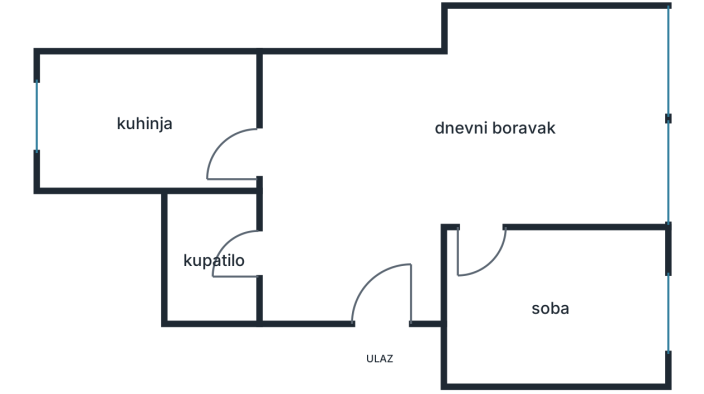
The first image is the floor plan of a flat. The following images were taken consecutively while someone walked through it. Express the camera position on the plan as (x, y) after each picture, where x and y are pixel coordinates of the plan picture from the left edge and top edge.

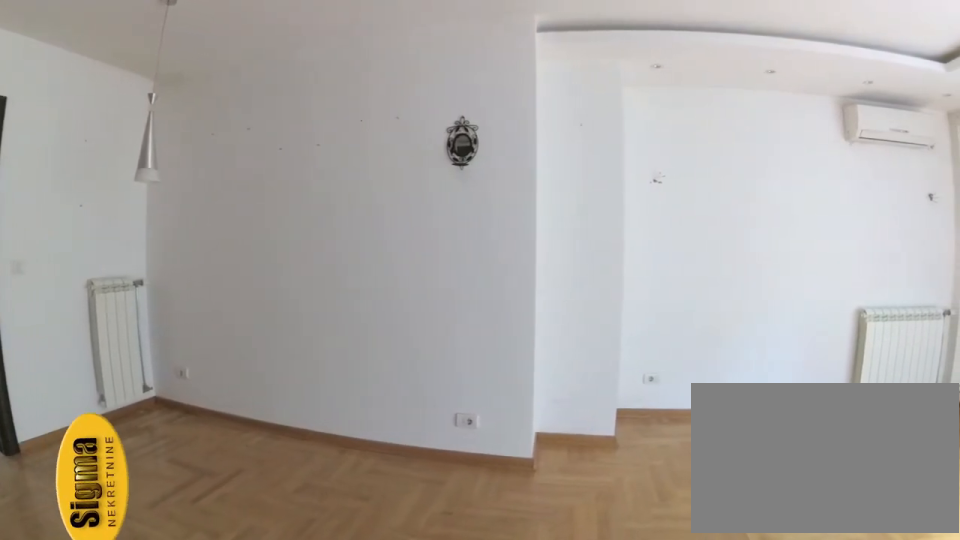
(486, 218)
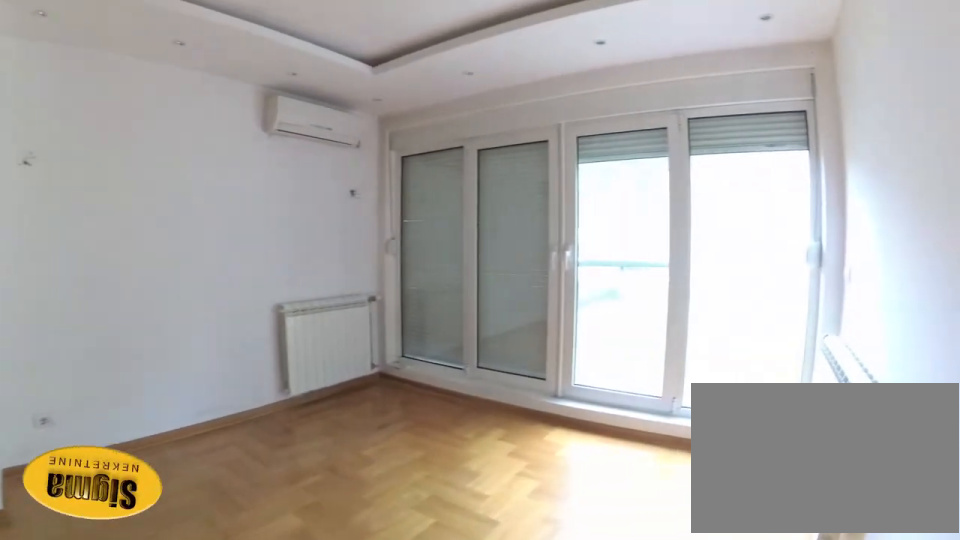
(482, 204)
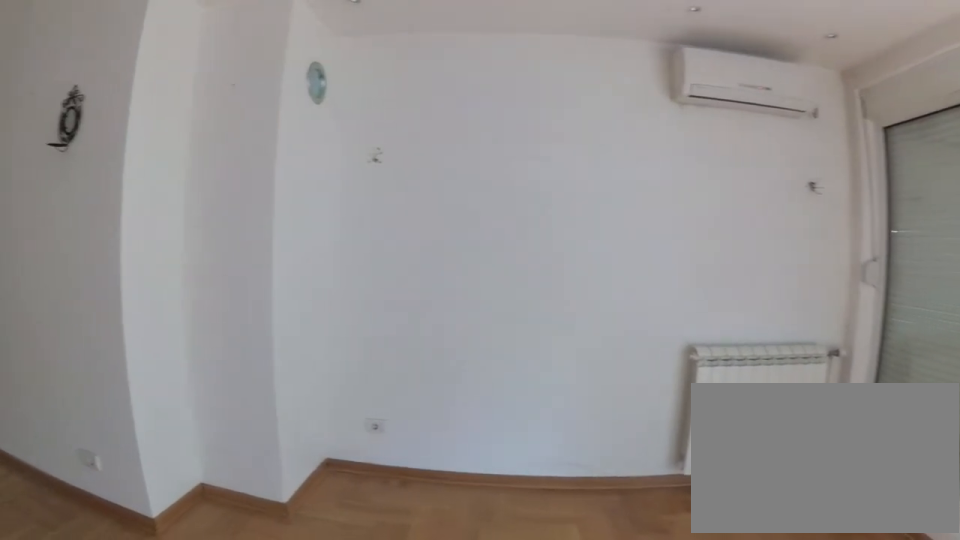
(548, 217)
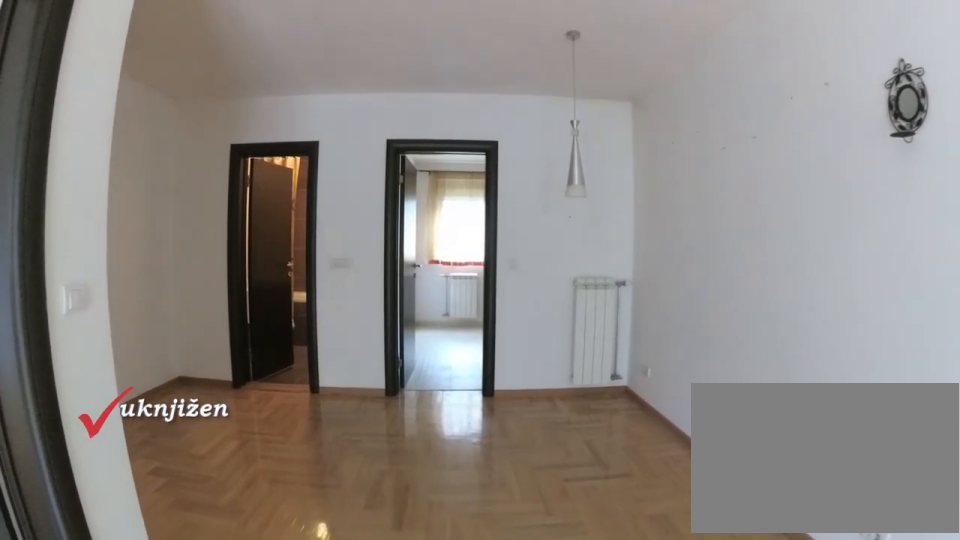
(536, 186)
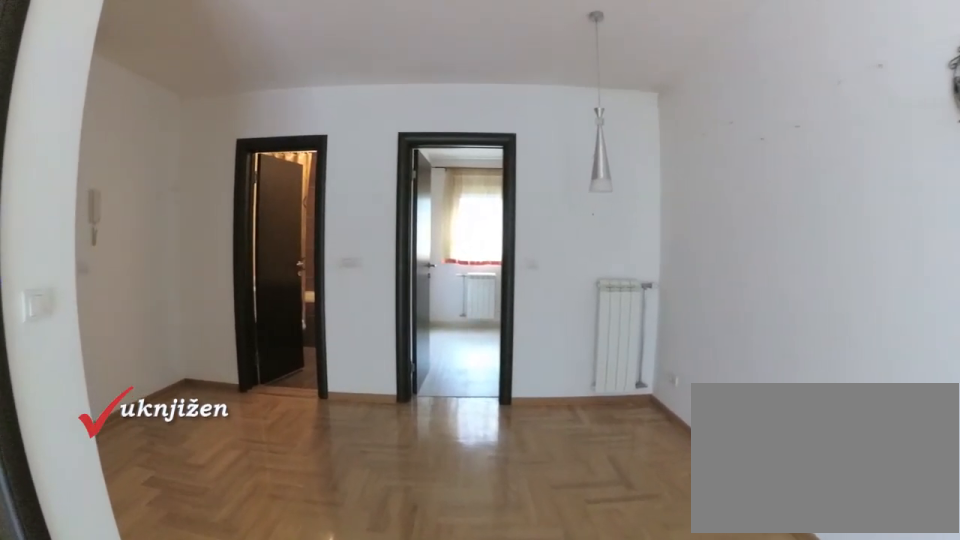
(521, 184)
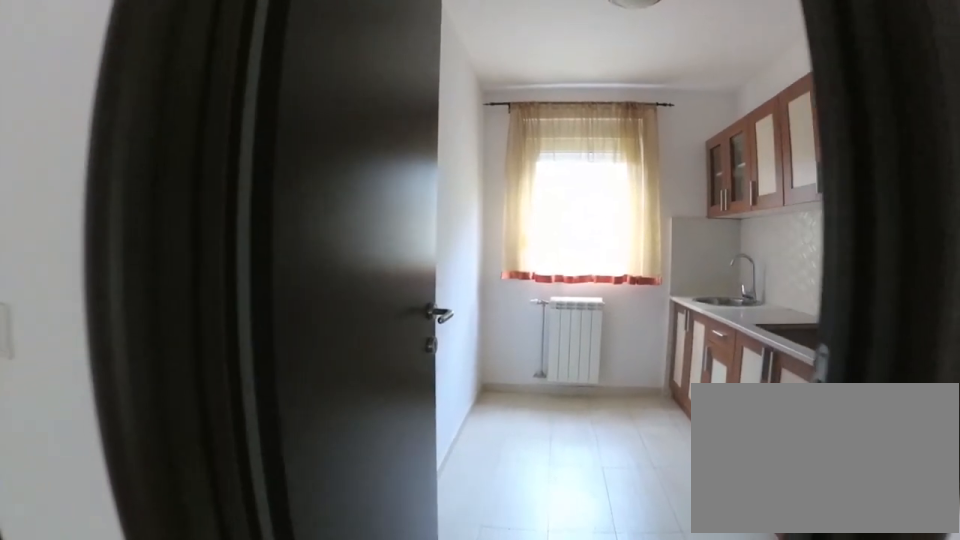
(325, 155)
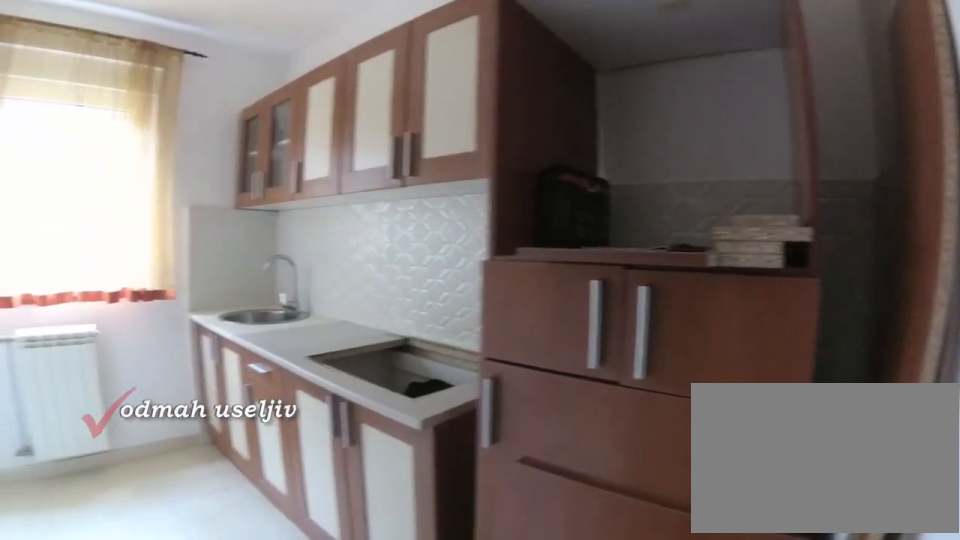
(254, 162)
